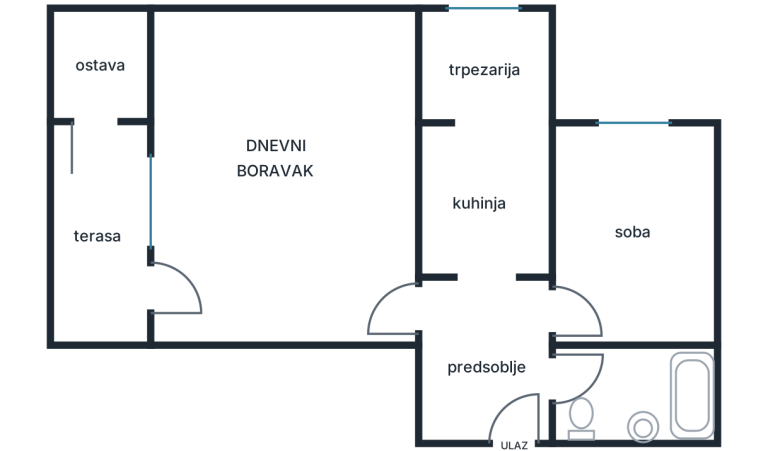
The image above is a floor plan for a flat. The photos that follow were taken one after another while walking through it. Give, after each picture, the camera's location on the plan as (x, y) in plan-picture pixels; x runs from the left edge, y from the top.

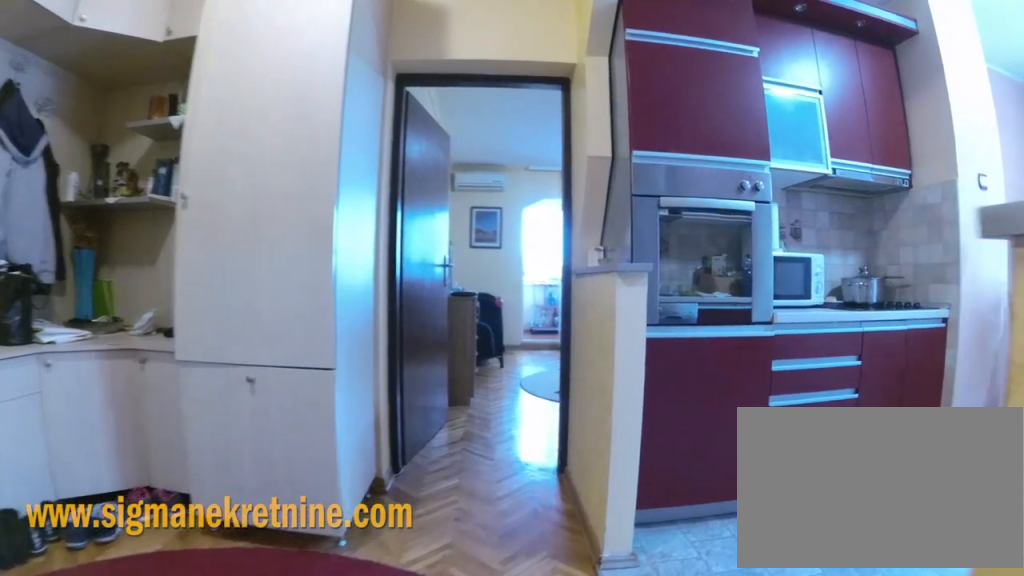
(526, 312)
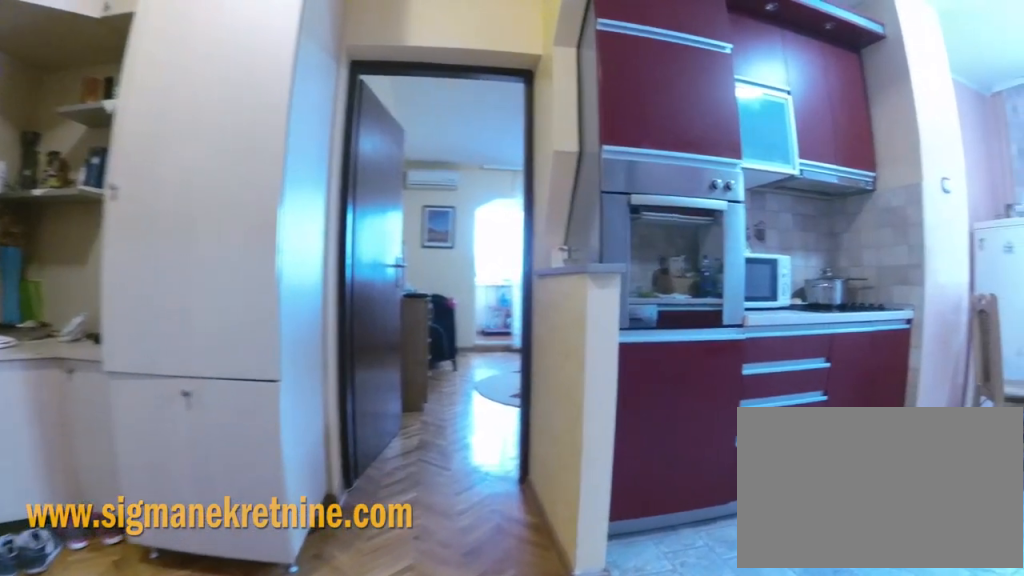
(518, 312)
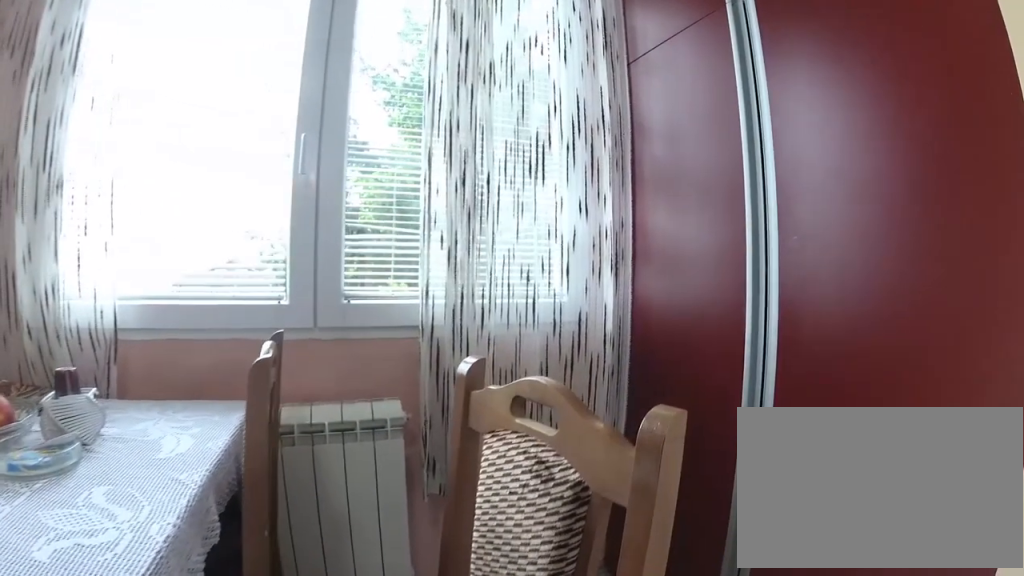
(497, 115)
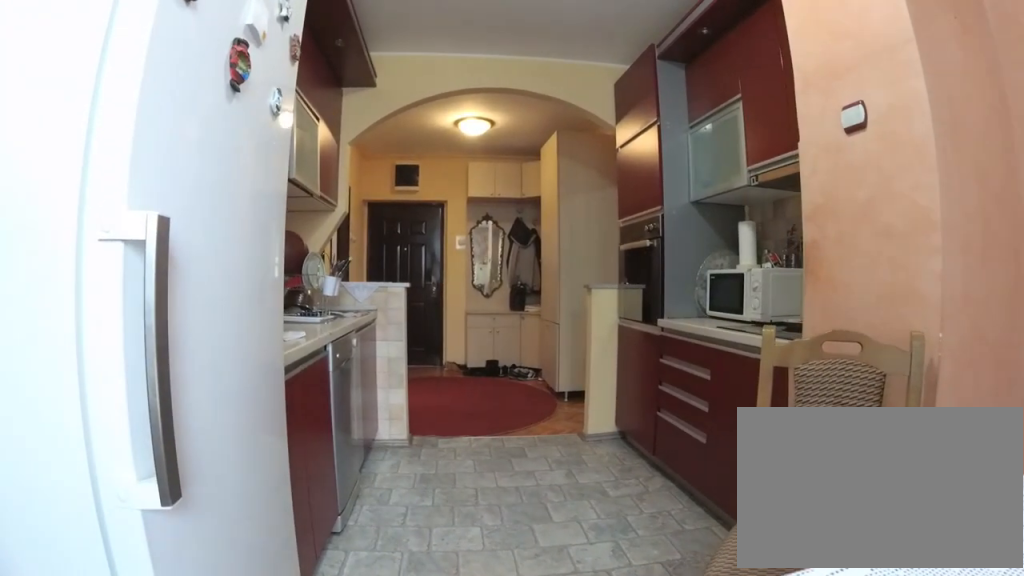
(484, 40)
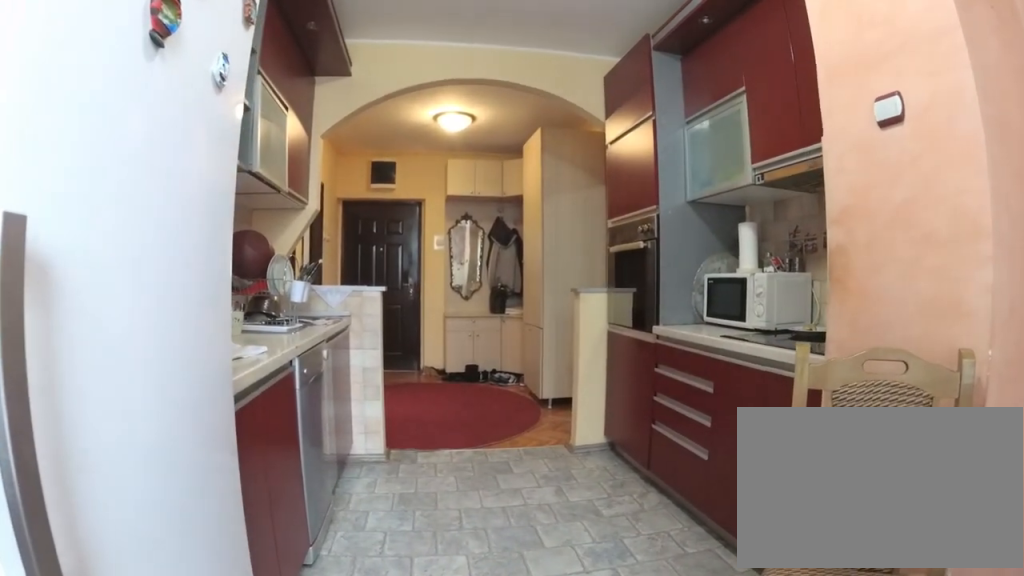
(484, 60)
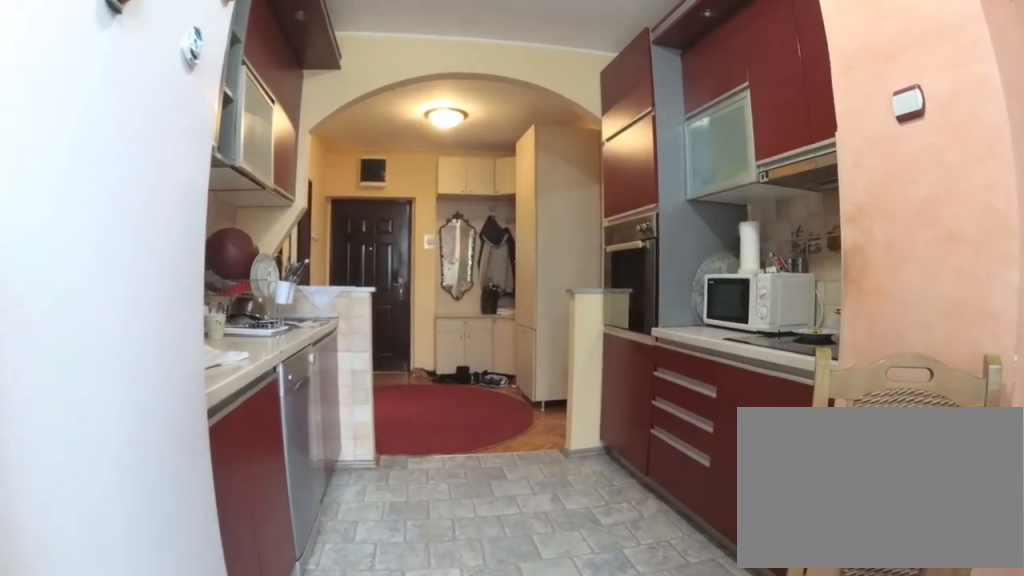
(485, 65)
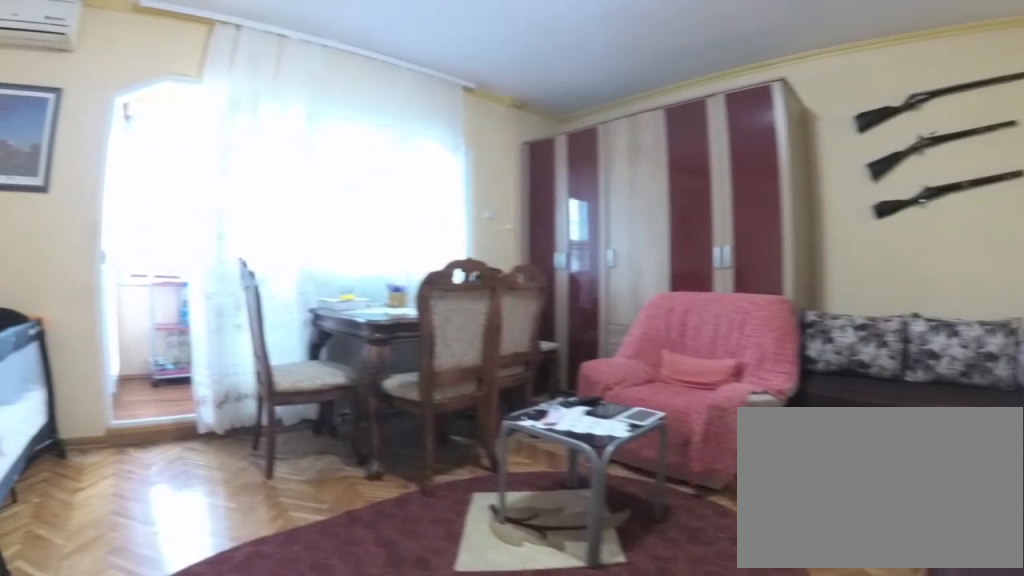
(383, 280)
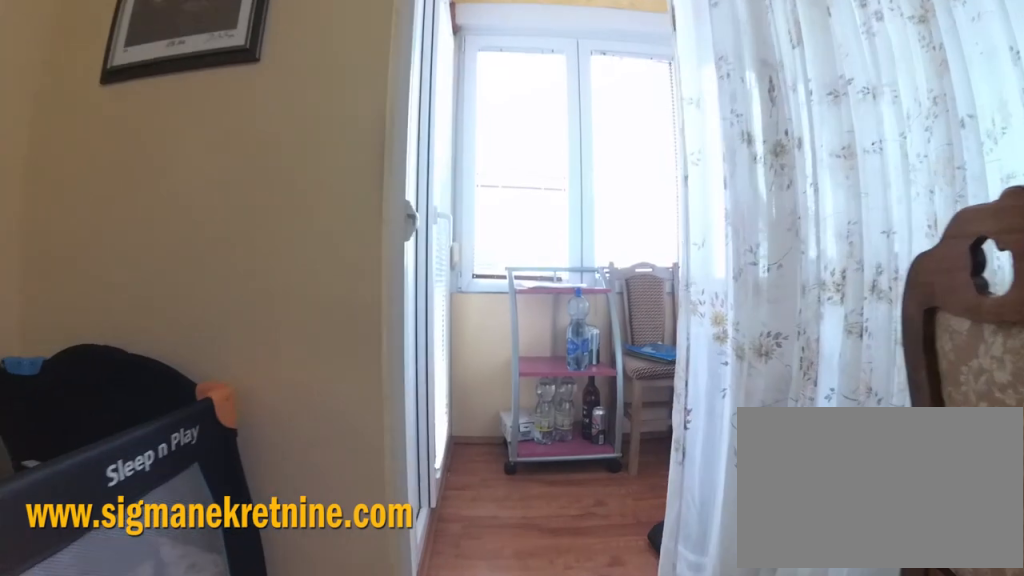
(235, 283)
